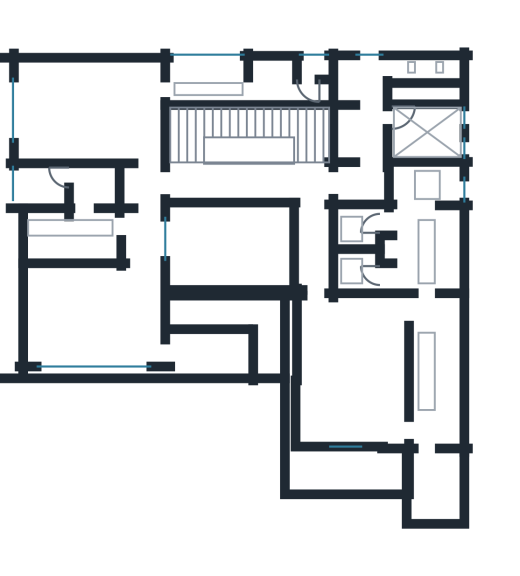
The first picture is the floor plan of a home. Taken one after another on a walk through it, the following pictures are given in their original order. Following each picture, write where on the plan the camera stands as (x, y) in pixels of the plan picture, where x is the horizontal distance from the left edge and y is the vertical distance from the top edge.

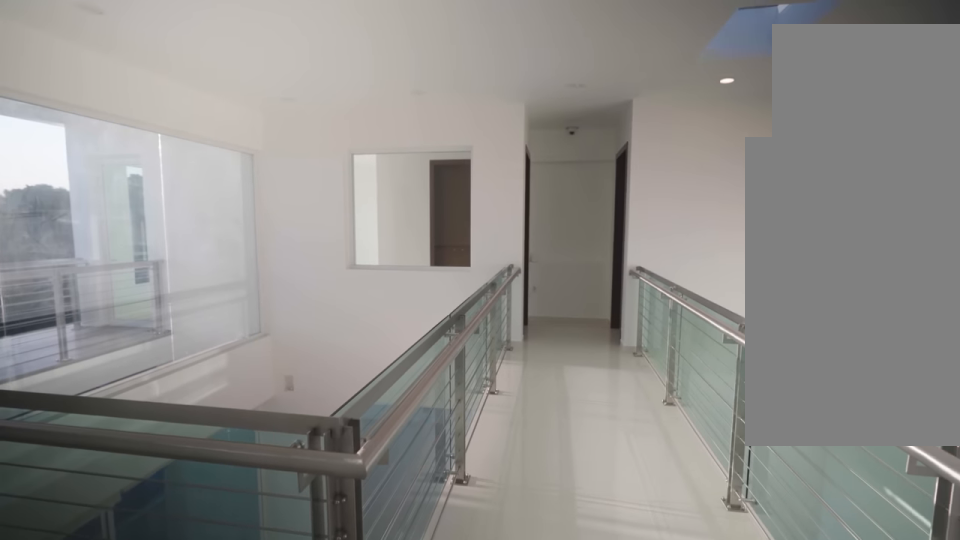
(316, 189)
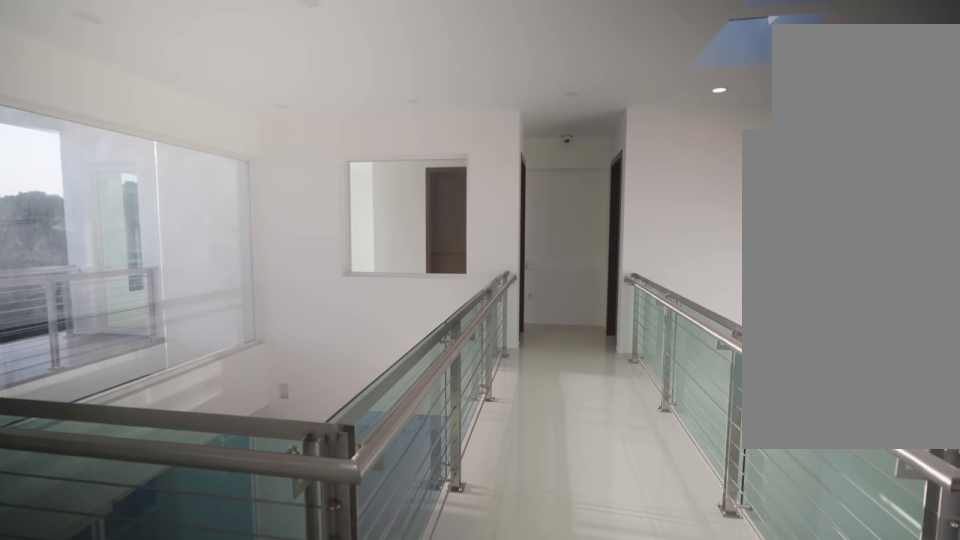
(306, 189)
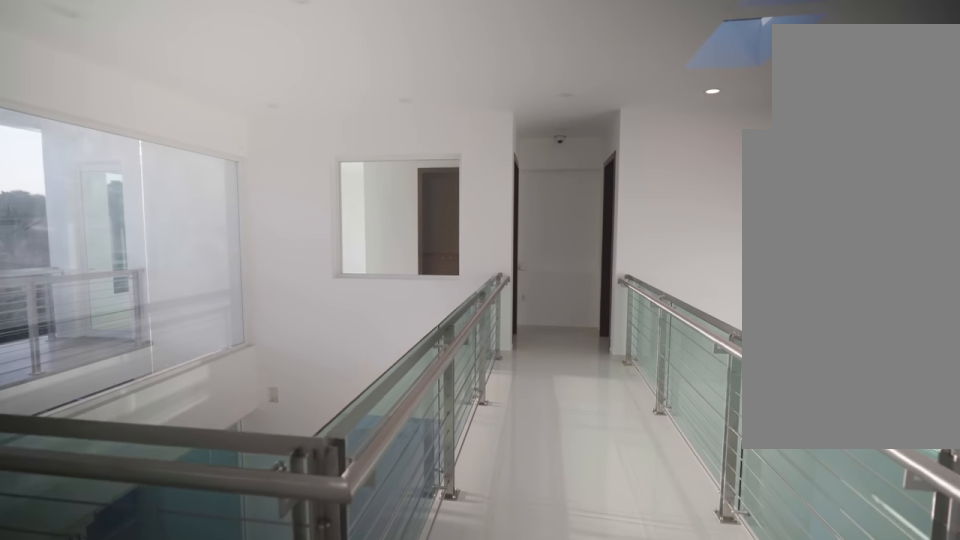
(306, 189)
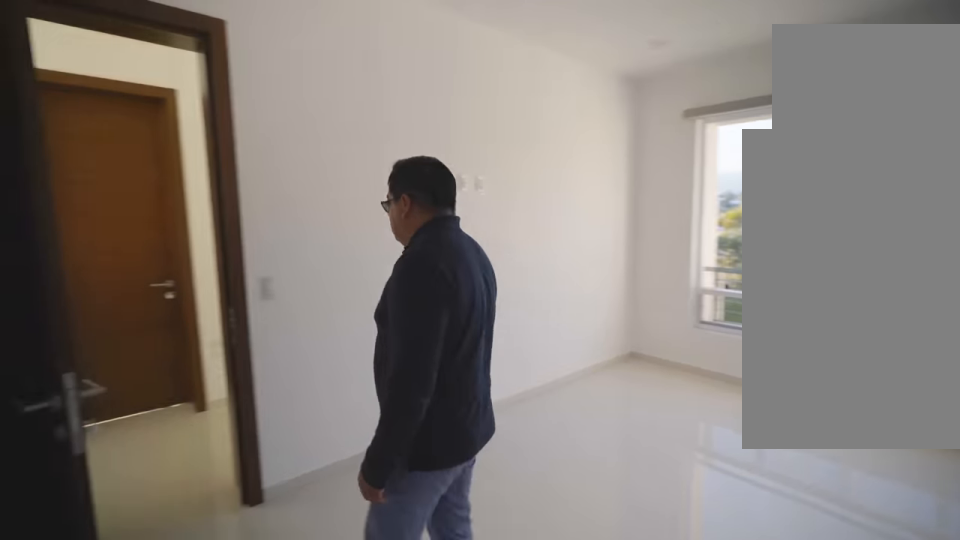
(143, 117)
